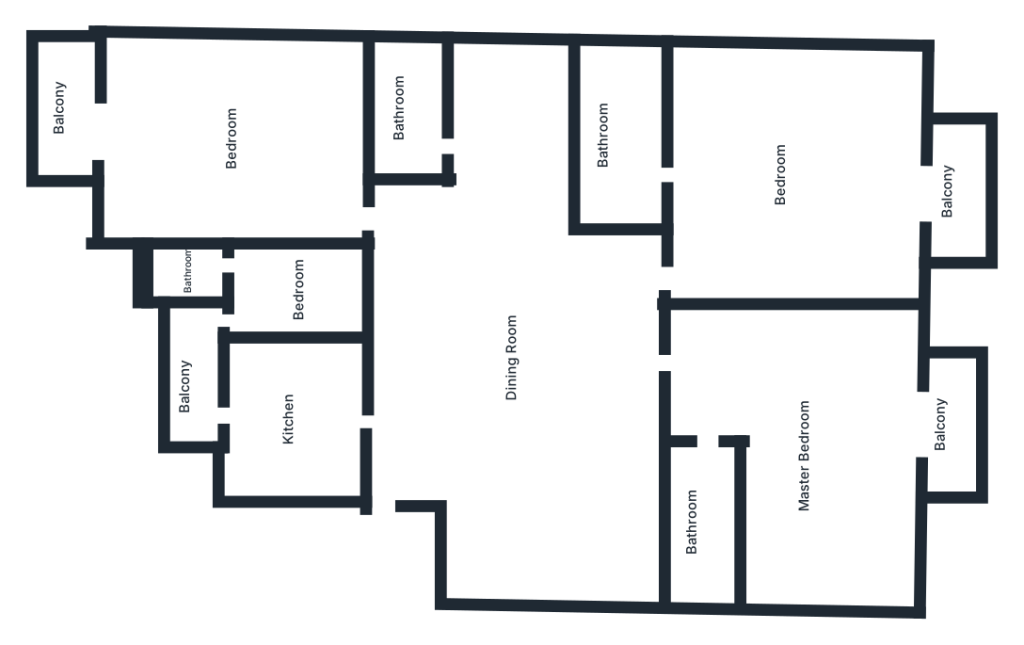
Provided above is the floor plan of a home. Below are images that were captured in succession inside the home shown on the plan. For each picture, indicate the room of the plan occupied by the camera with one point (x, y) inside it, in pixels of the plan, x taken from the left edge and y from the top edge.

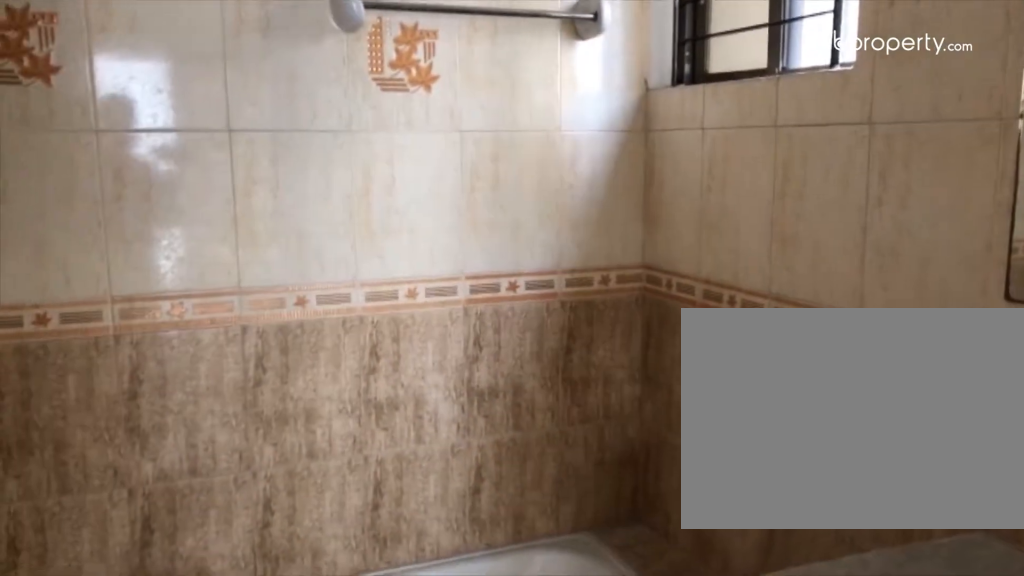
(626, 136)
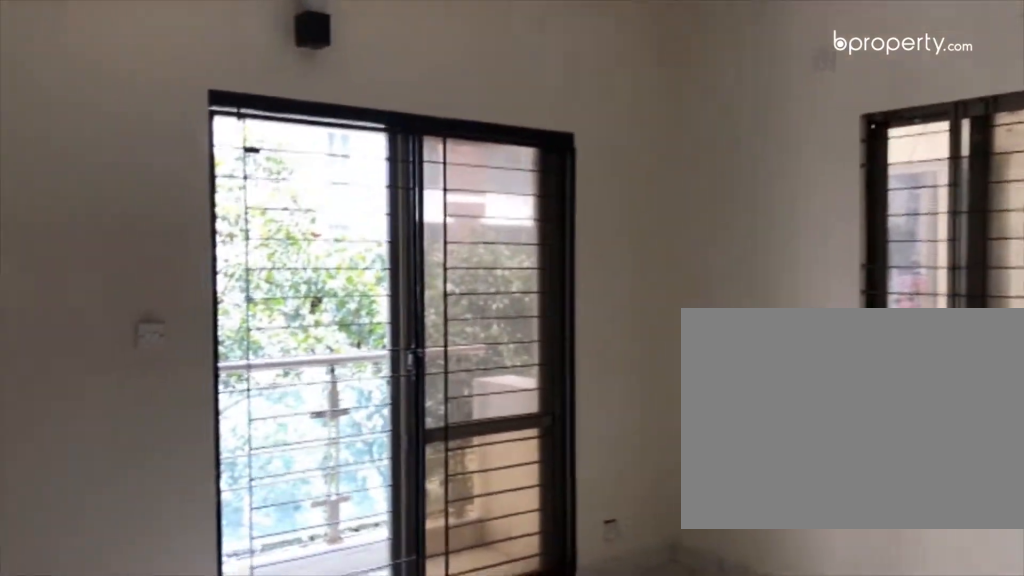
(810, 411)
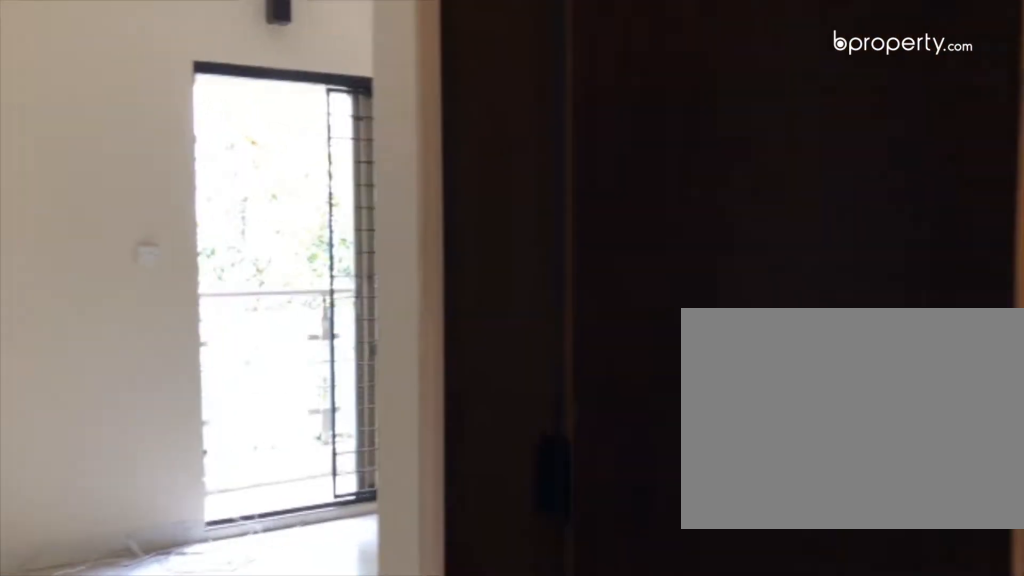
(703, 509)
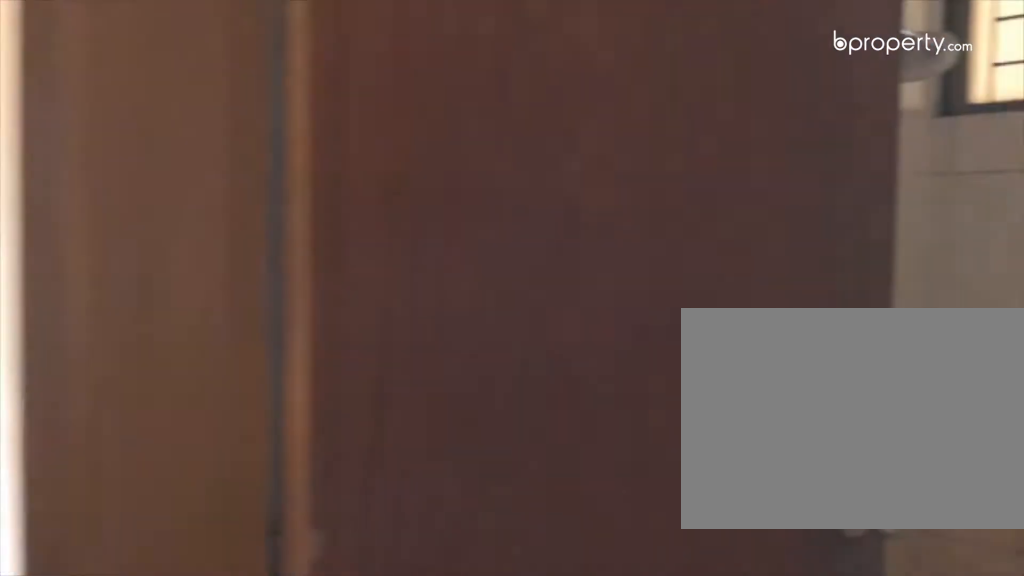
(703, 509)
